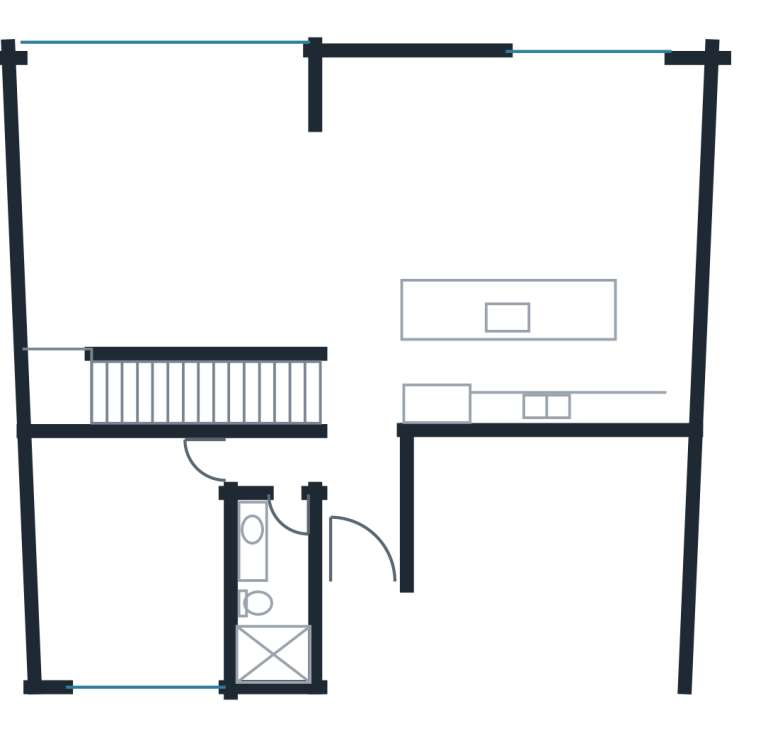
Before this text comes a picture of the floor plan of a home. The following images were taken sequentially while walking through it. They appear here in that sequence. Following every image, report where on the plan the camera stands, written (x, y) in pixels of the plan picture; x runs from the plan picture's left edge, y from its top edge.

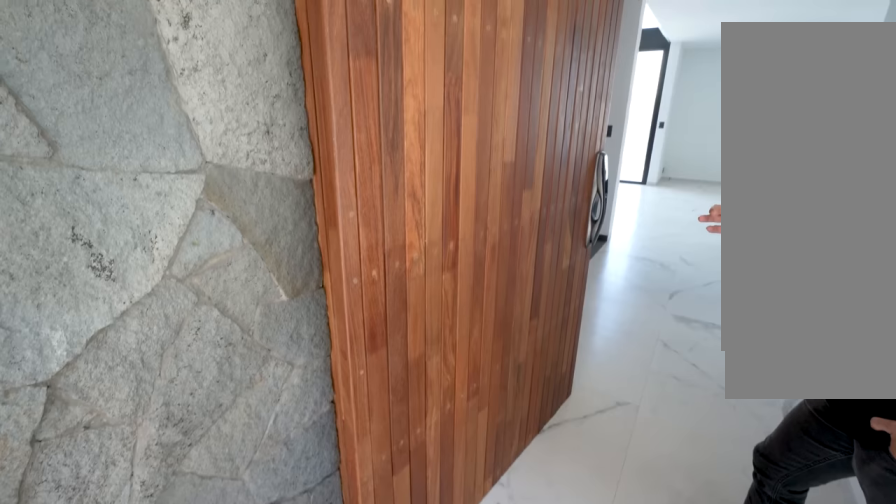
(356, 611)
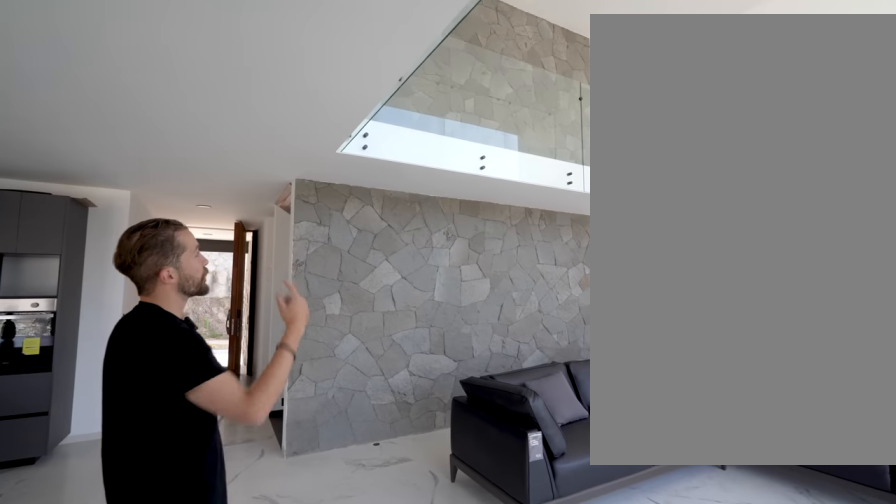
(388, 146)
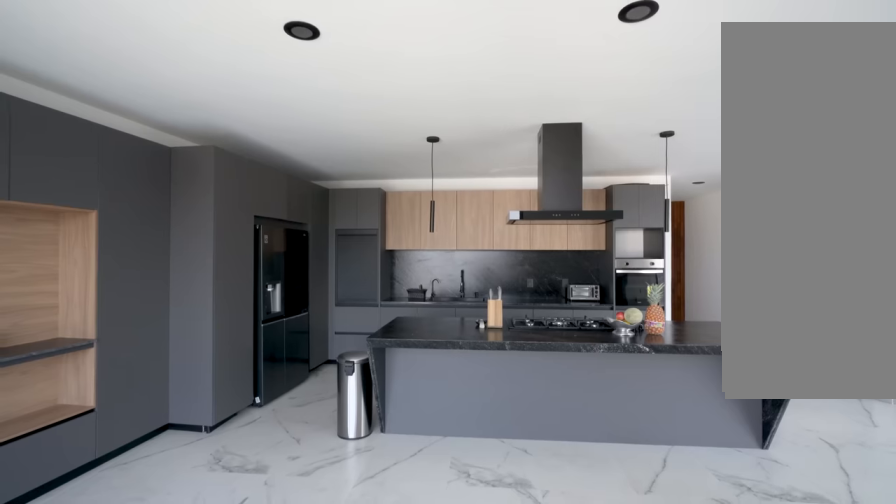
(550, 186)
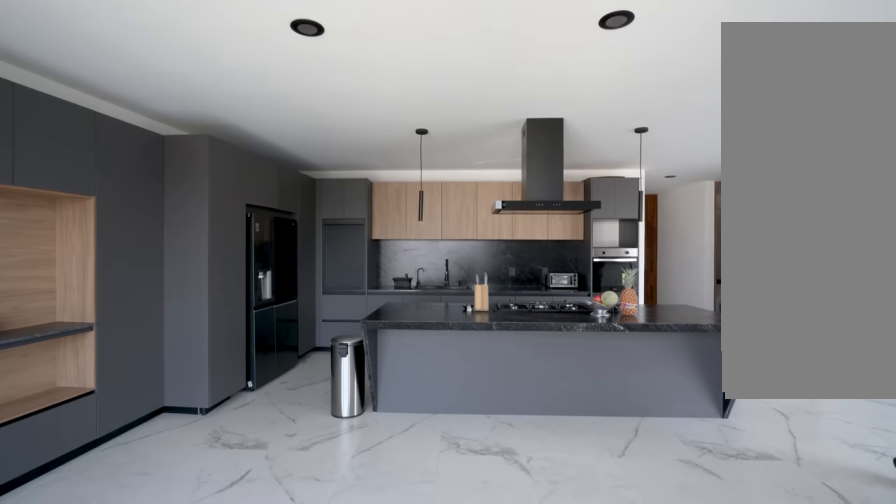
(569, 148)
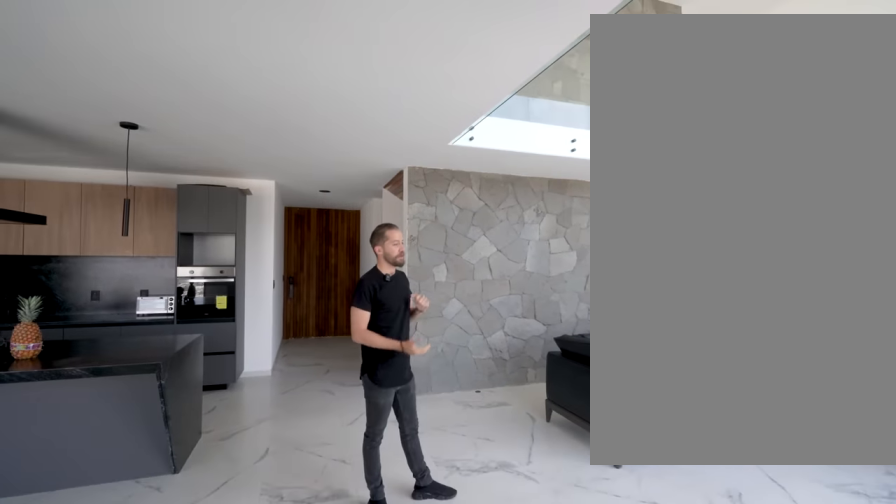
(382, 90)
